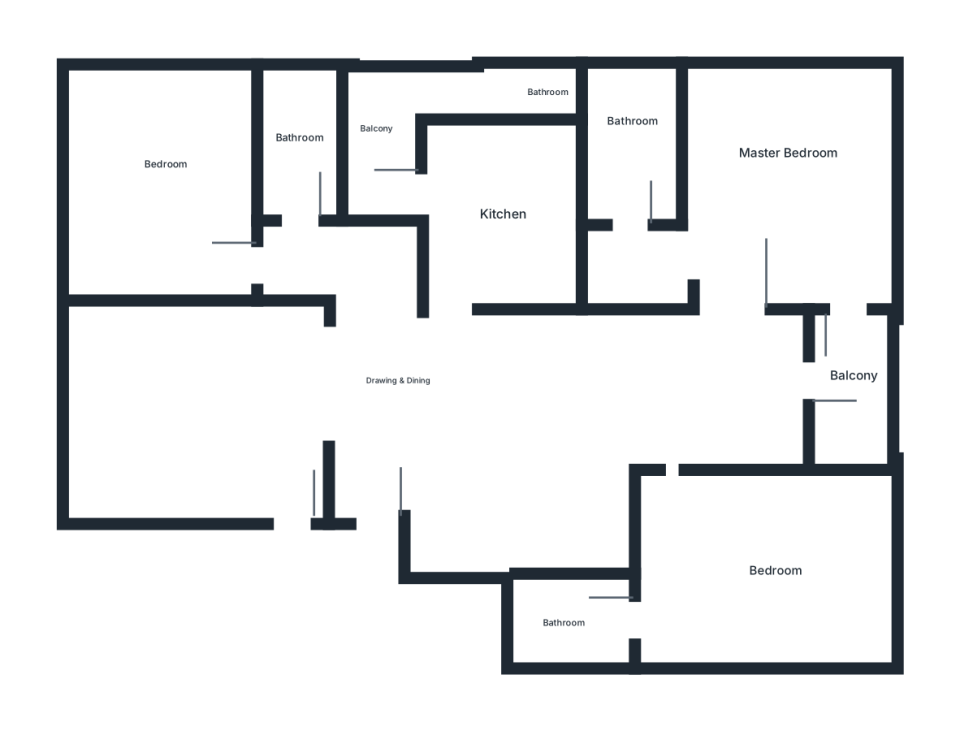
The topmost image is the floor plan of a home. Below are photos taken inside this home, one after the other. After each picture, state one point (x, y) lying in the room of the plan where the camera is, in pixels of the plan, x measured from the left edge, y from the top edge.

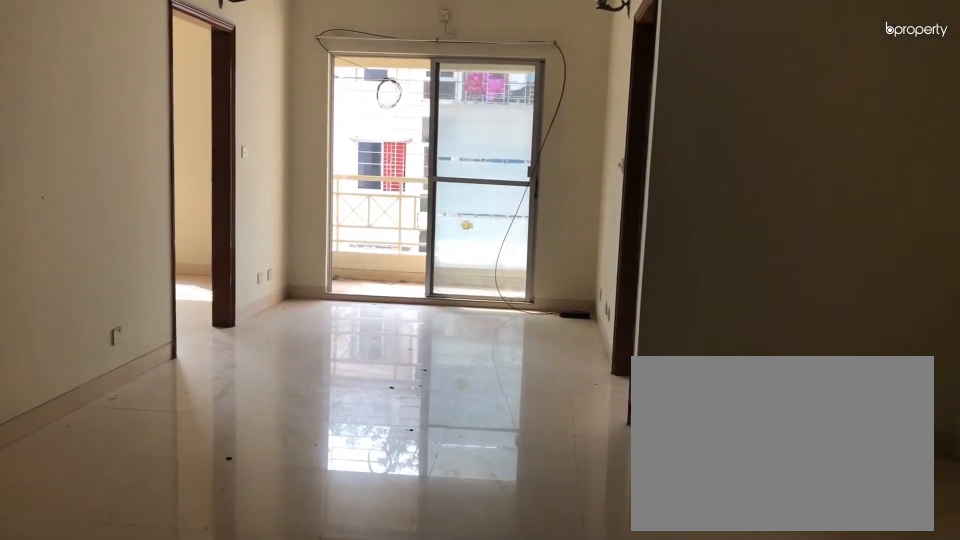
(469, 434)
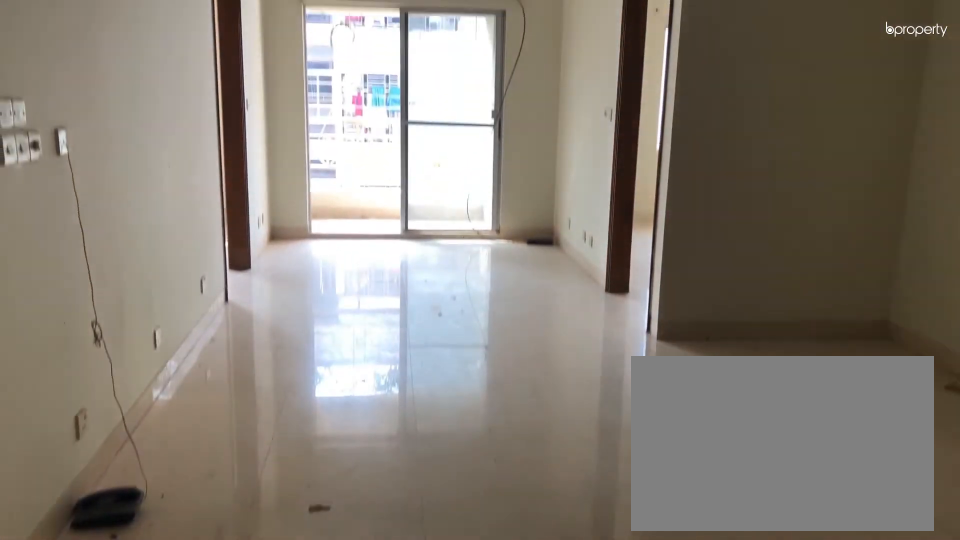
(470, 434)
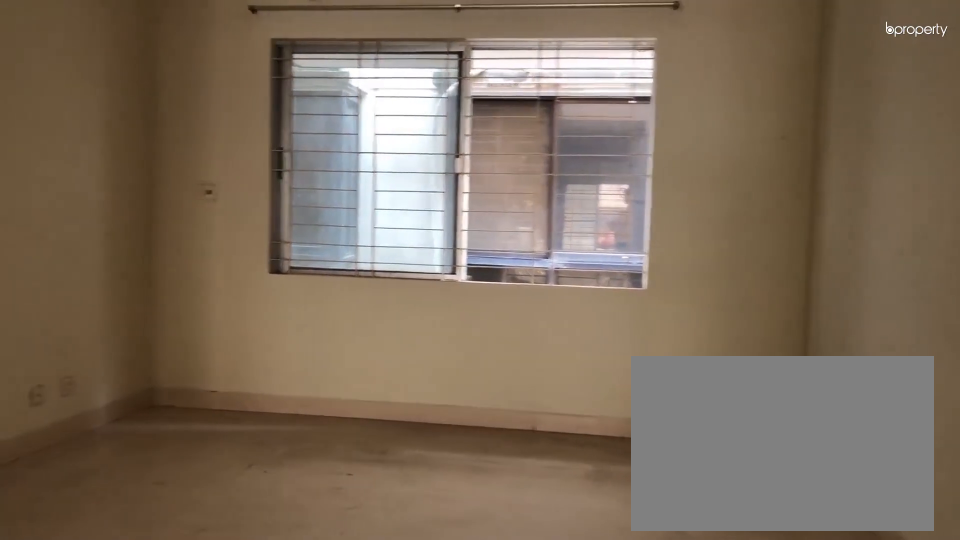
(181, 401)
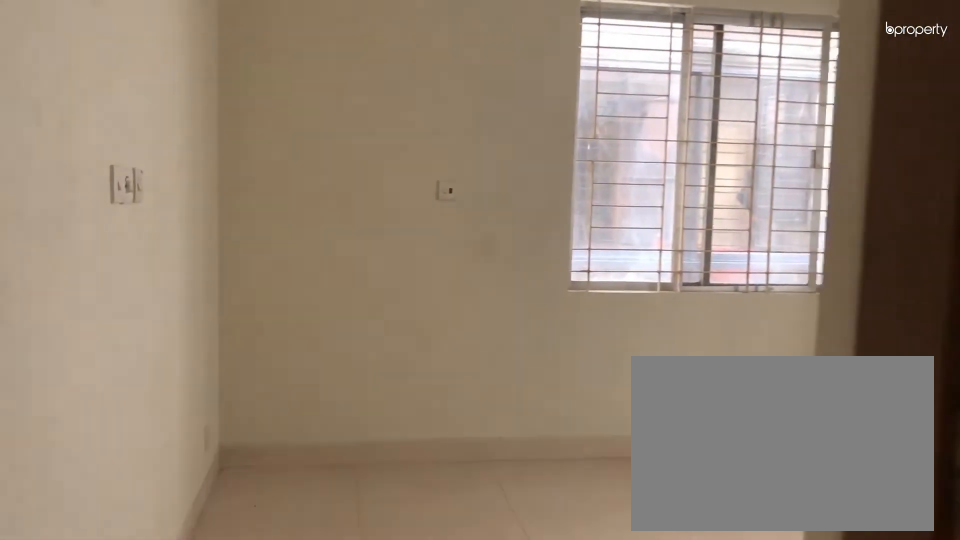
(274, 261)
